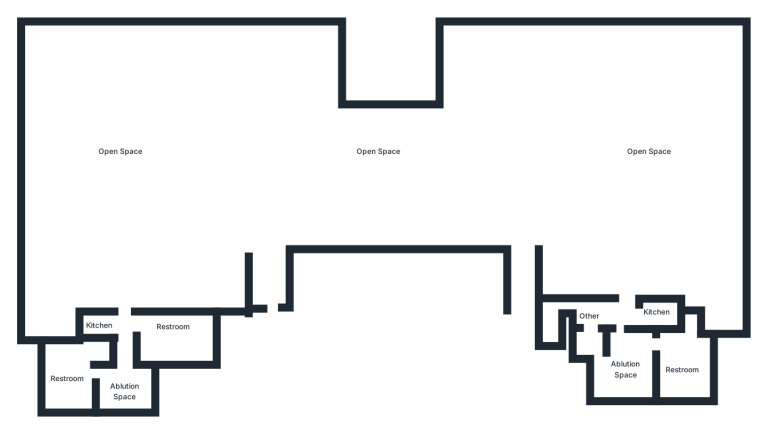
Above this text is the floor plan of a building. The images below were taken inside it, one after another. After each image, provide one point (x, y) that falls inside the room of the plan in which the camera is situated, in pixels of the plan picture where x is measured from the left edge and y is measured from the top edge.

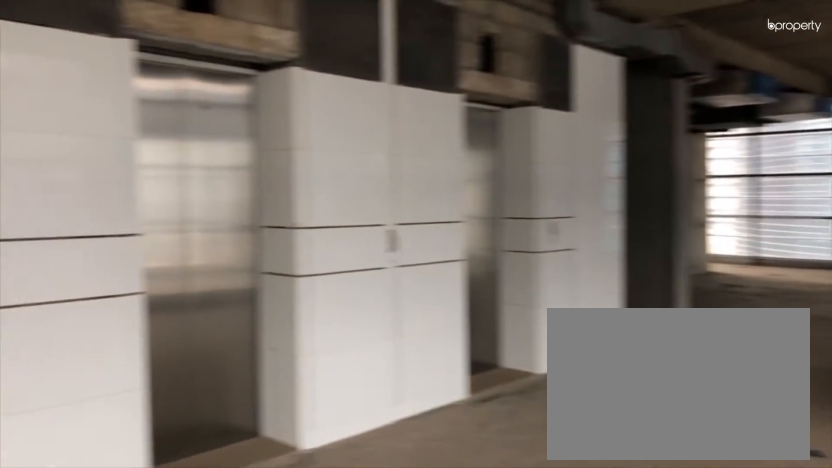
(521, 177)
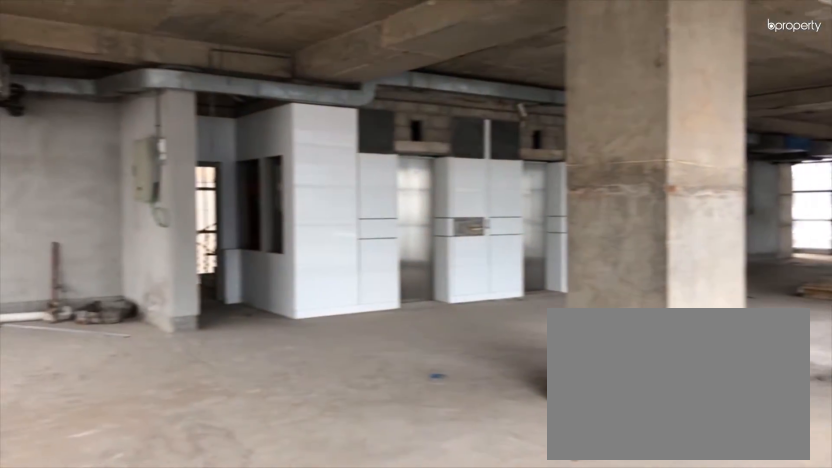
(521, 177)
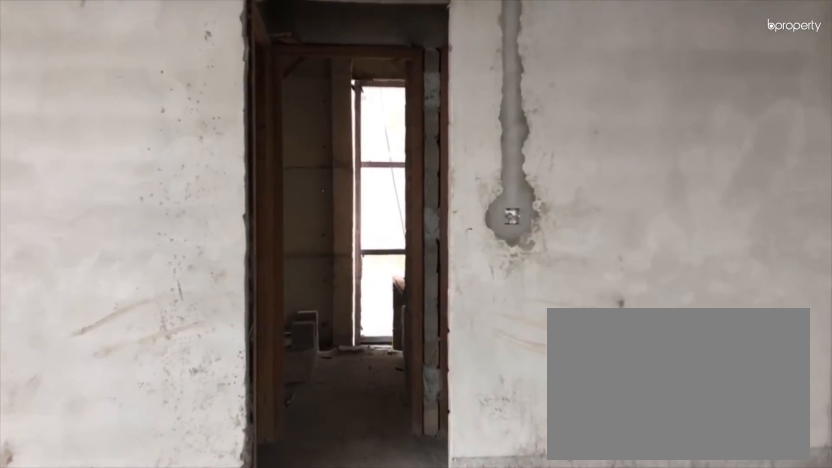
(619, 201)
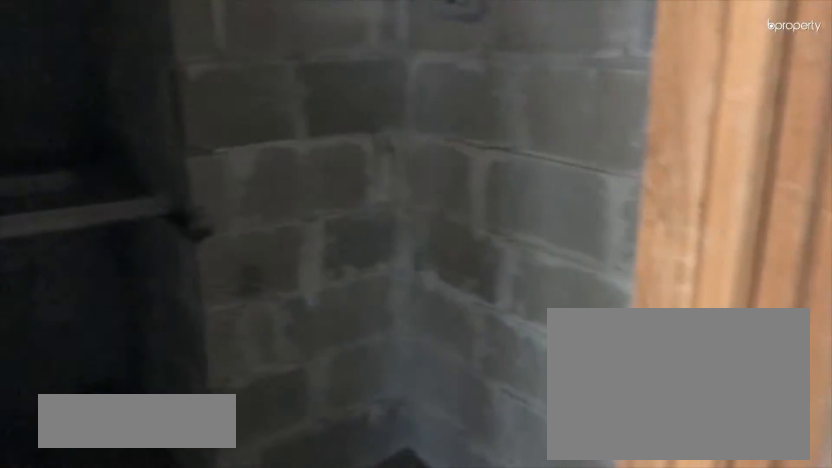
(626, 317)
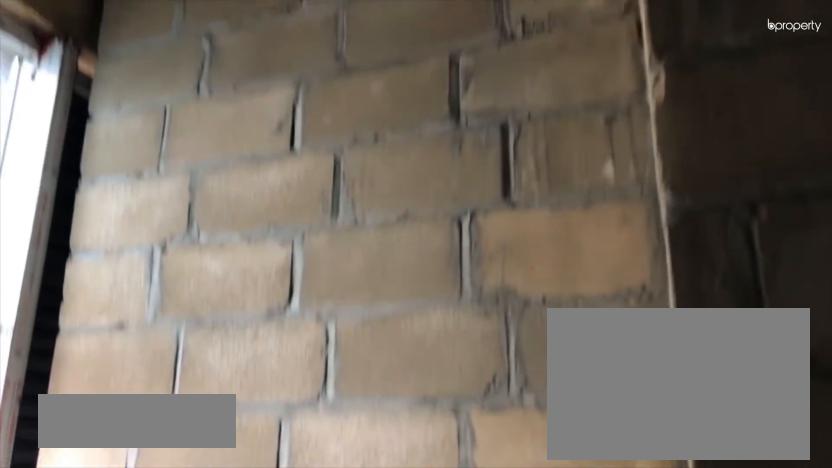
(626, 317)
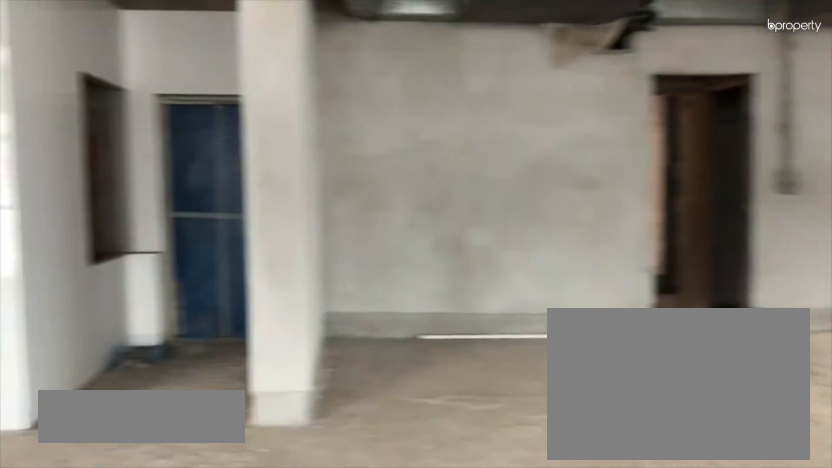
(137, 174)
